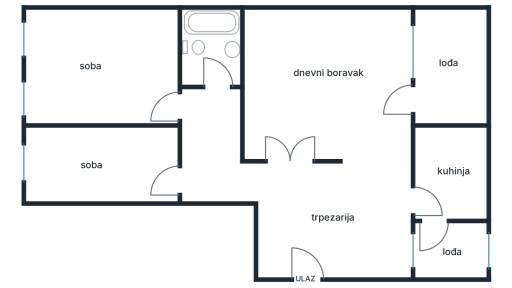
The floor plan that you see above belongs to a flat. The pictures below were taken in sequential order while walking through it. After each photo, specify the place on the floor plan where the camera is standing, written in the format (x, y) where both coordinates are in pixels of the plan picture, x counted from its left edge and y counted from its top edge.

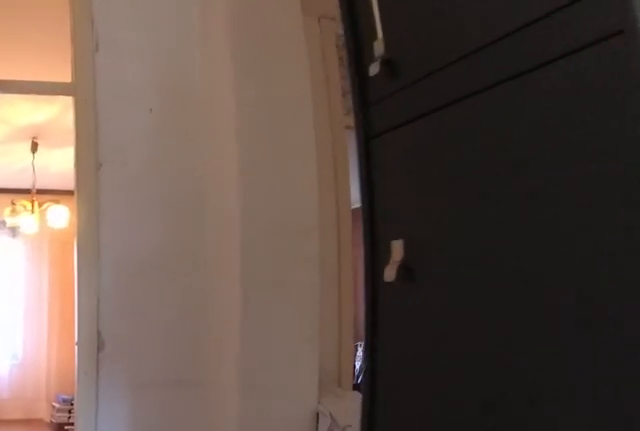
(269, 181)
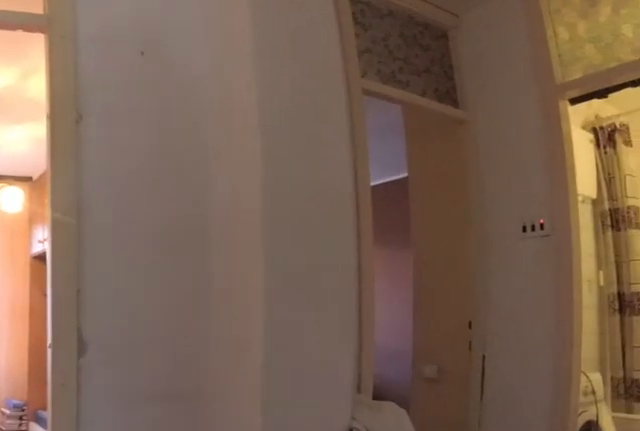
(249, 186)
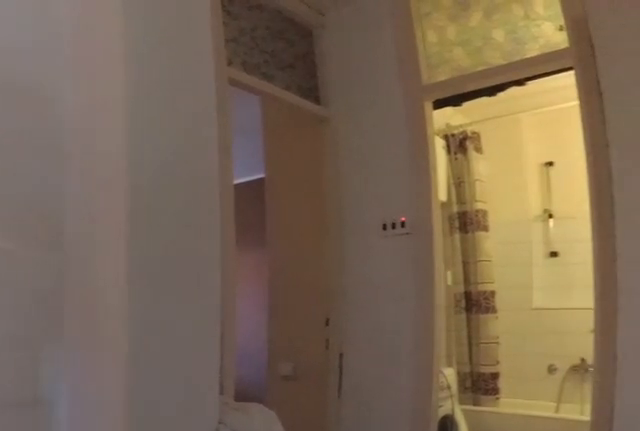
(241, 188)
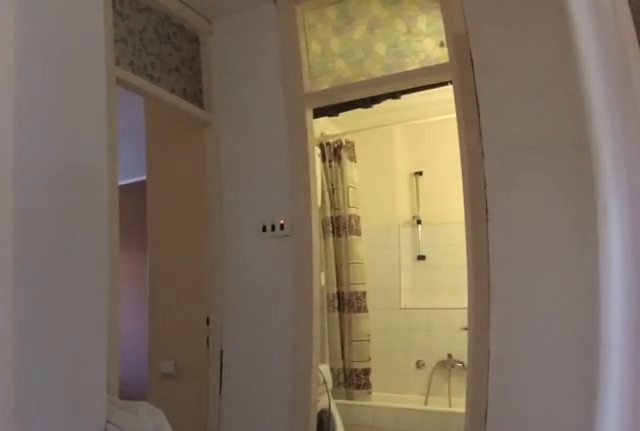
(233, 189)
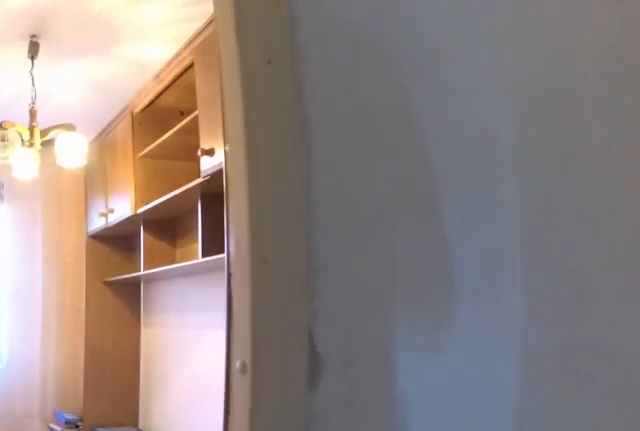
(203, 184)
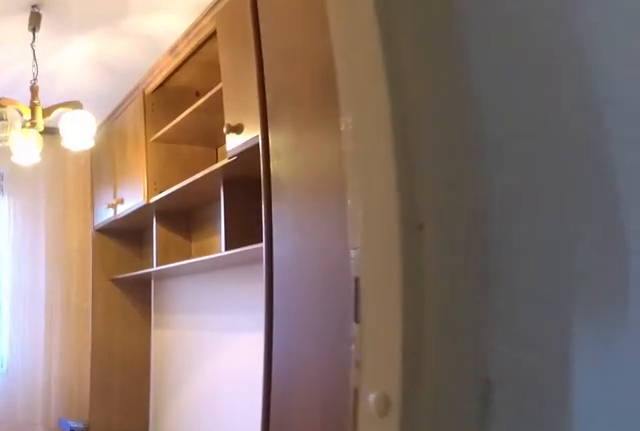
(198, 183)
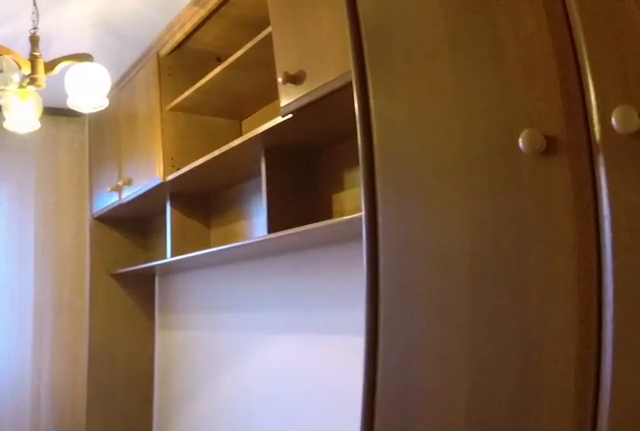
(188, 183)
